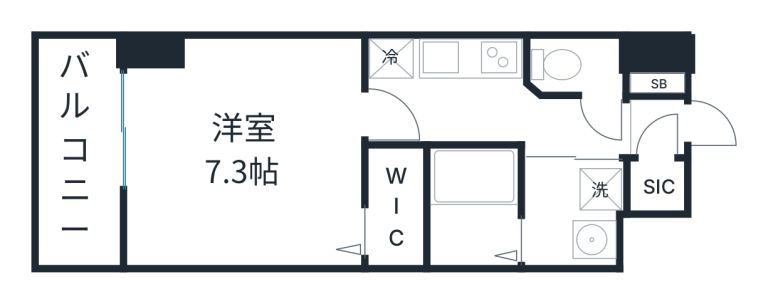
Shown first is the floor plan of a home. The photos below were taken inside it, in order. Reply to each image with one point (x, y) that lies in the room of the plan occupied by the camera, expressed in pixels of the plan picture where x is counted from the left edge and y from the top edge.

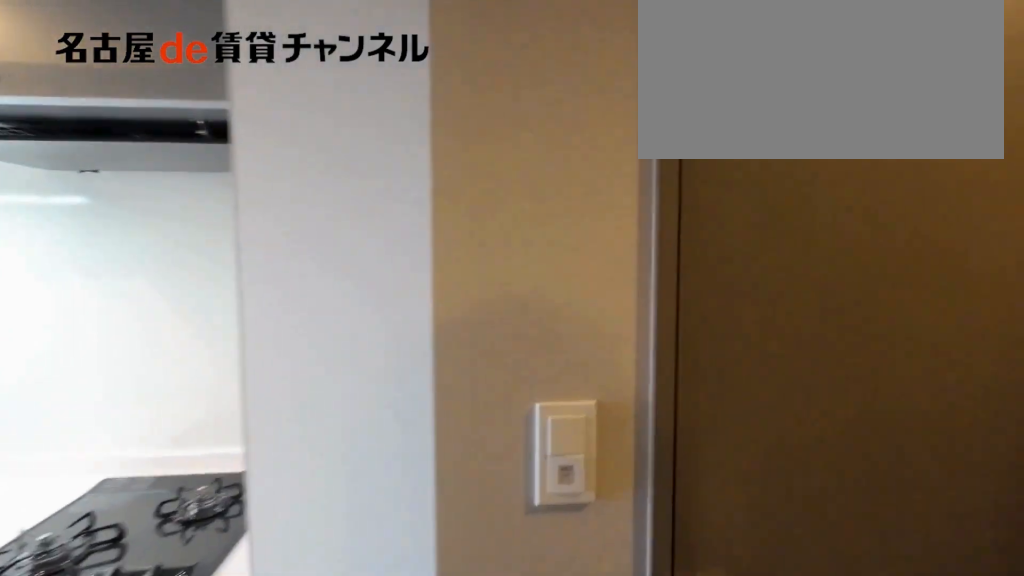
(494, 116)
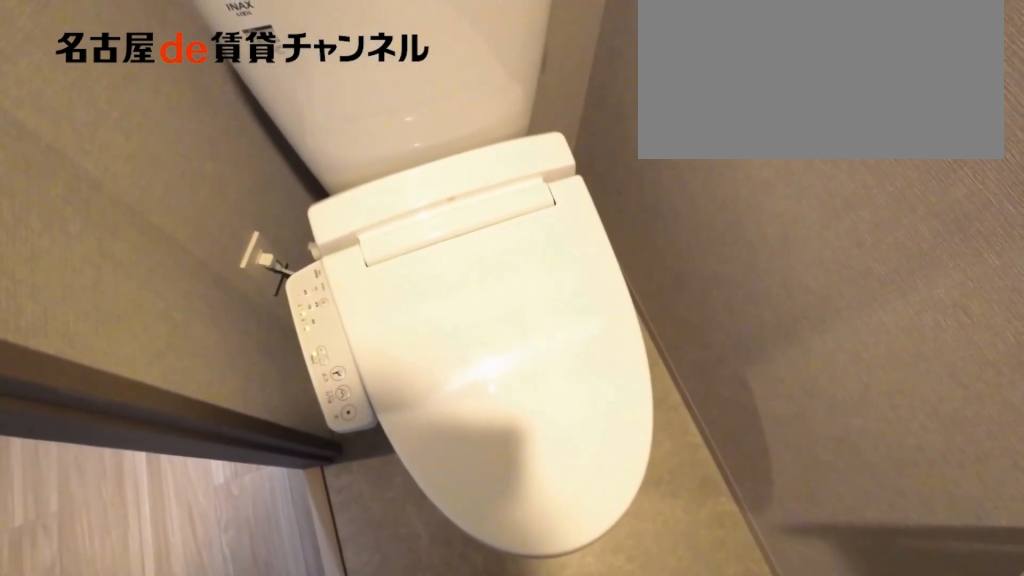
(575, 64)
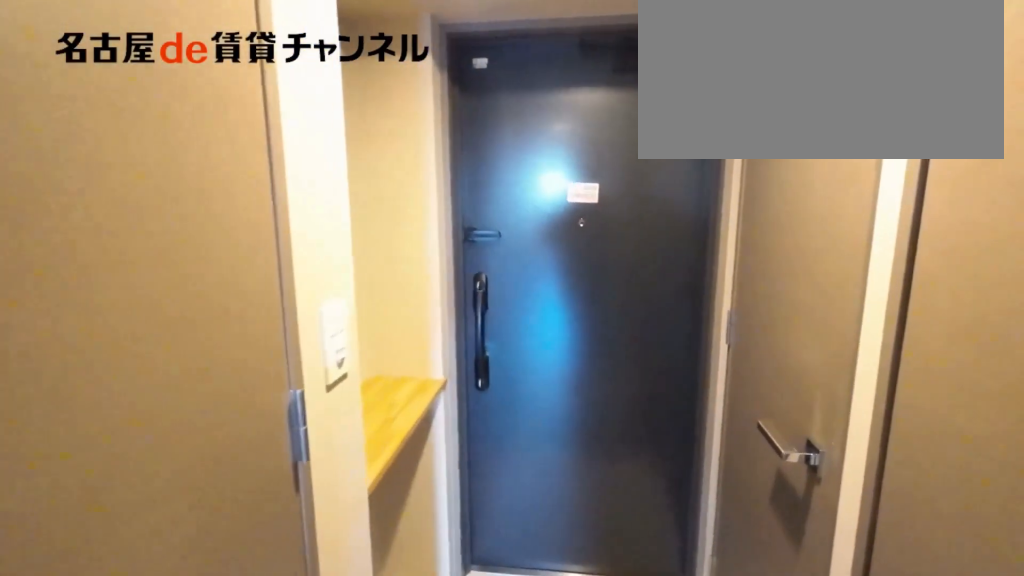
(494, 116)
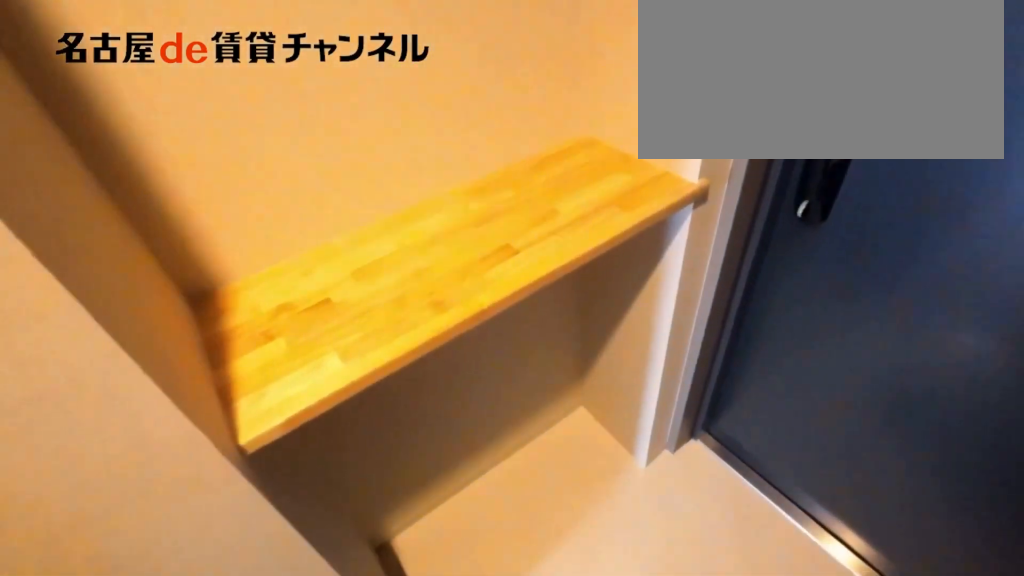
(657, 113)
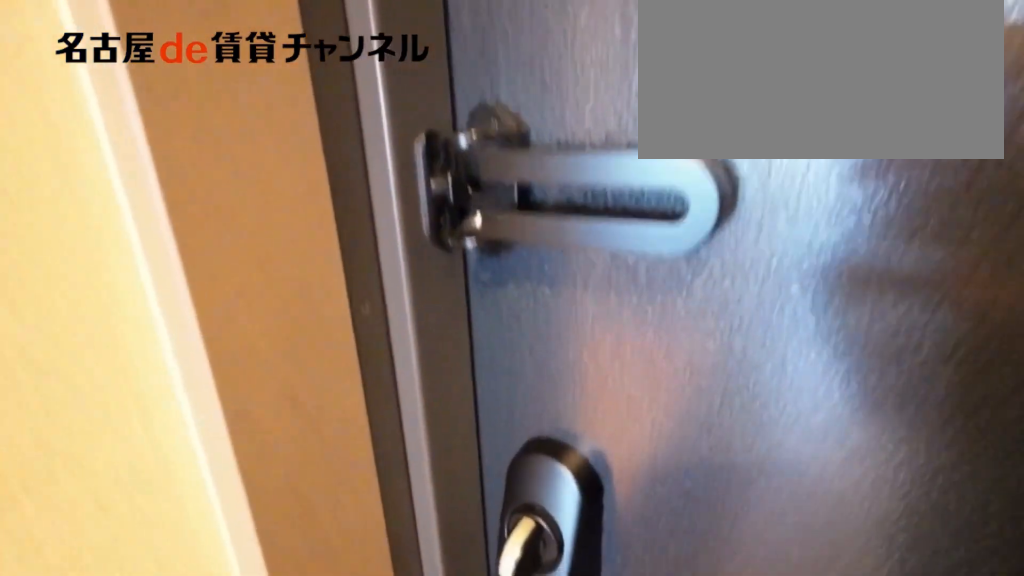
(657, 113)
